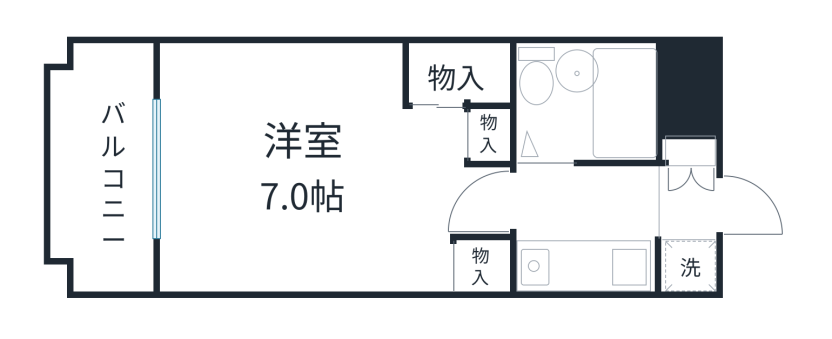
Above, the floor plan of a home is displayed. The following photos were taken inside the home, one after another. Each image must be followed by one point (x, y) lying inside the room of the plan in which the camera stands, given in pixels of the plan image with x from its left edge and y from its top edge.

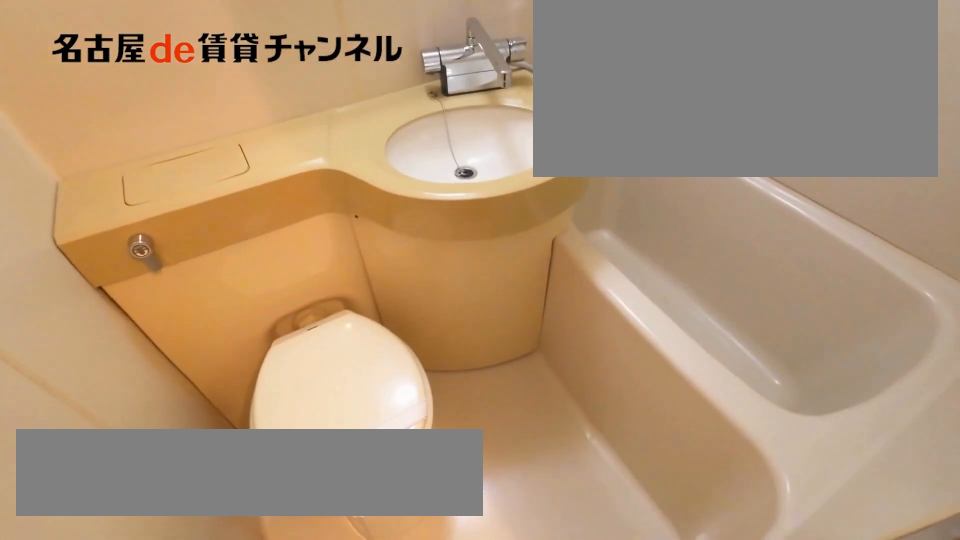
(587, 101)
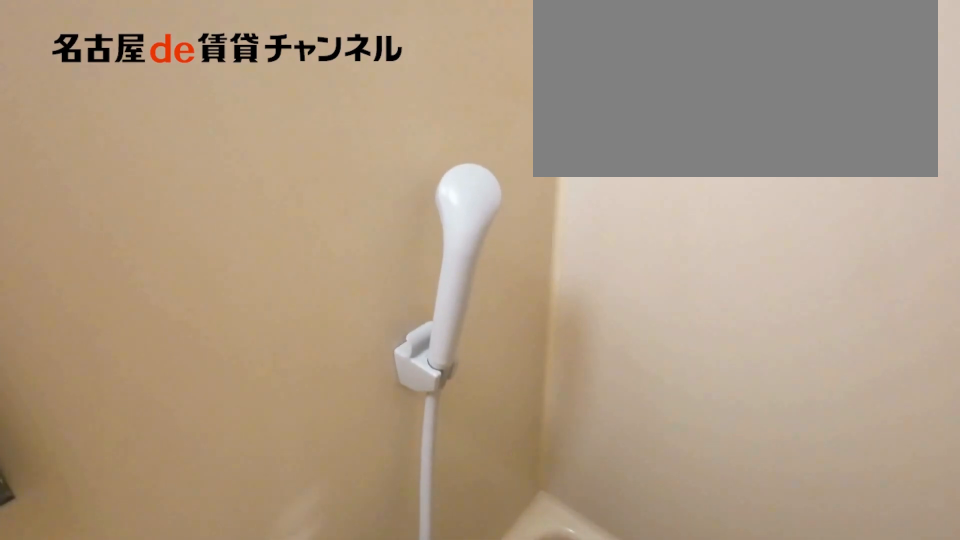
(587, 101)
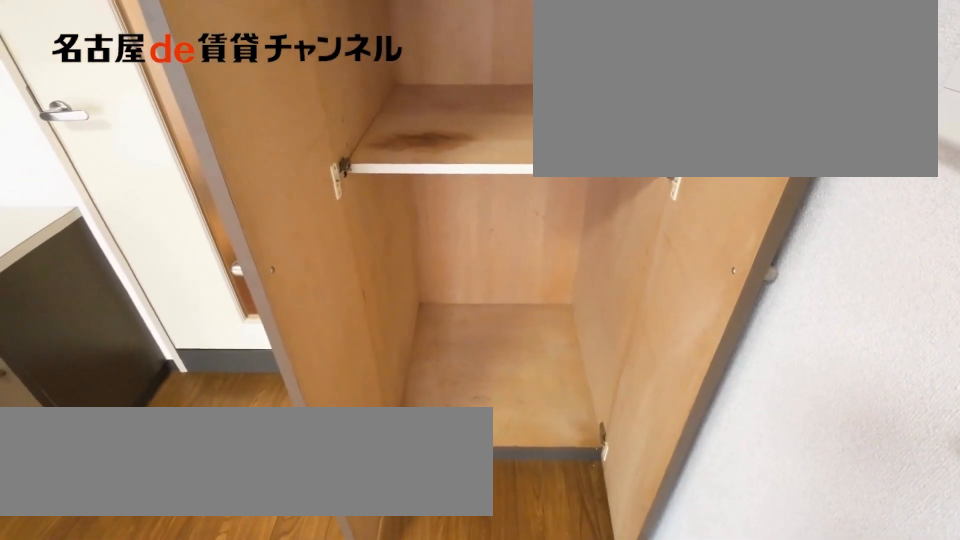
(483, 267)
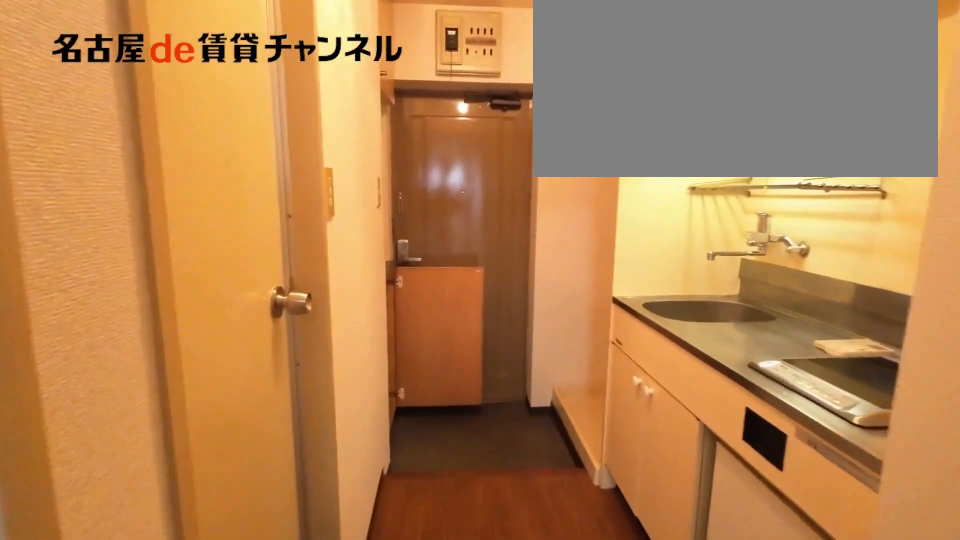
(588, 205)
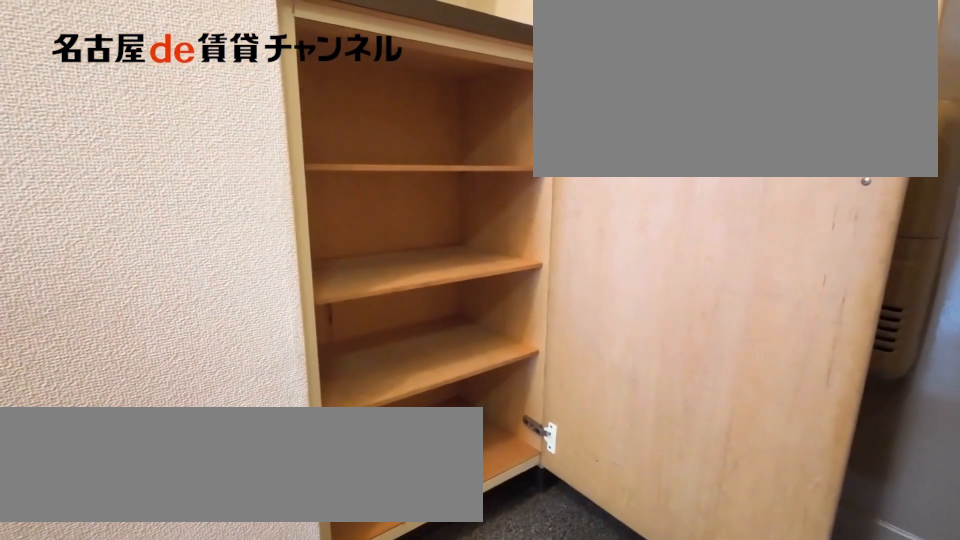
(691, 151)
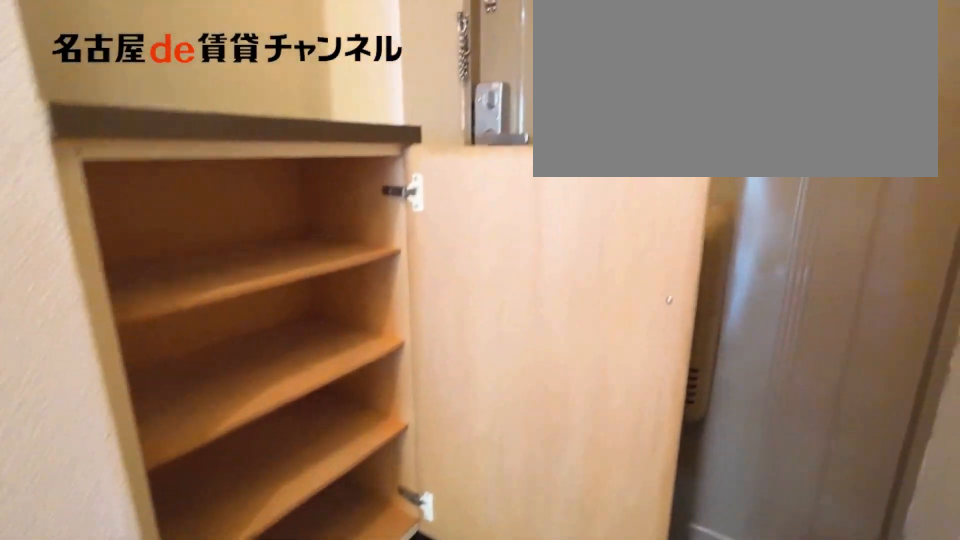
(691, 151)
